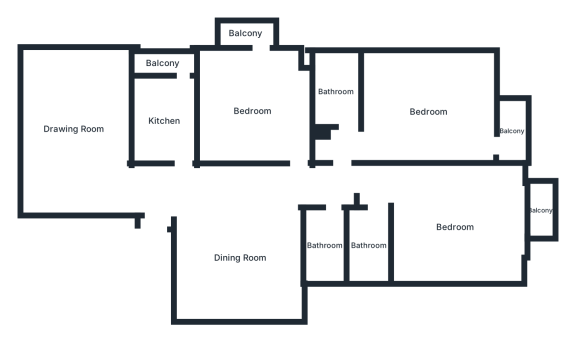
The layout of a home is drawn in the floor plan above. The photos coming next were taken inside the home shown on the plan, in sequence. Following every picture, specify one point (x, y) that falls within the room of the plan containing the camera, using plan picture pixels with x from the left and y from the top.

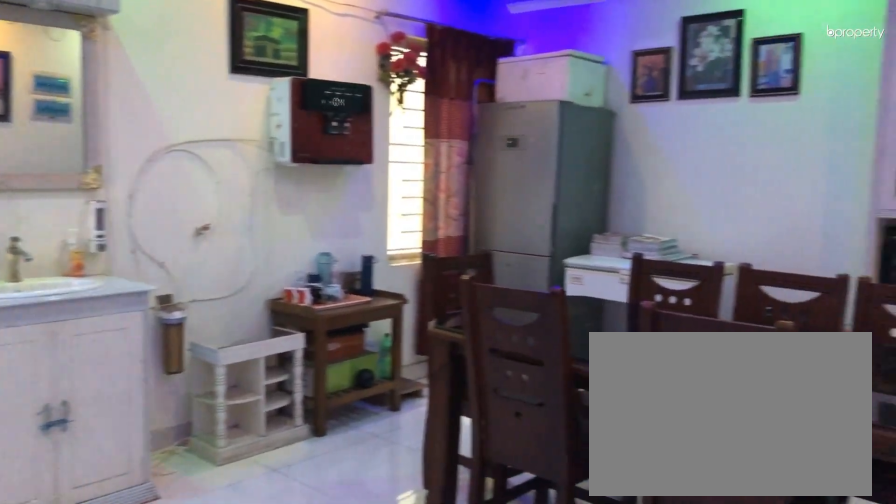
(239, 258)
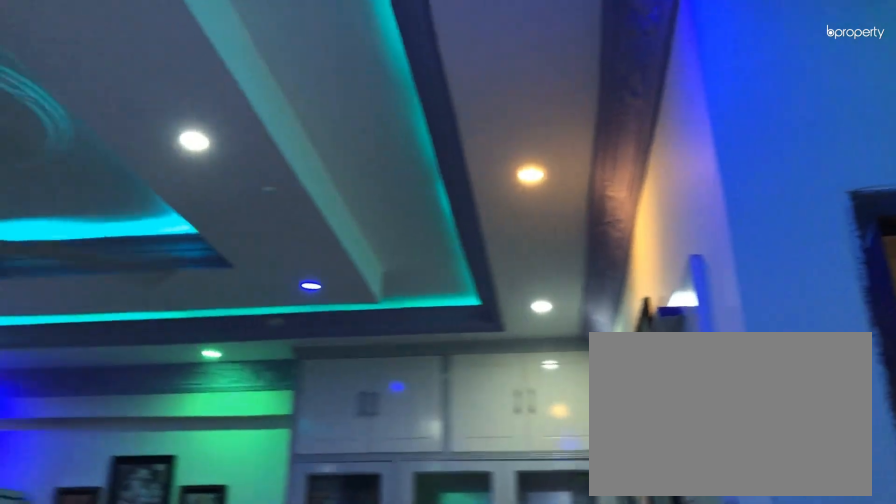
(239, 259)
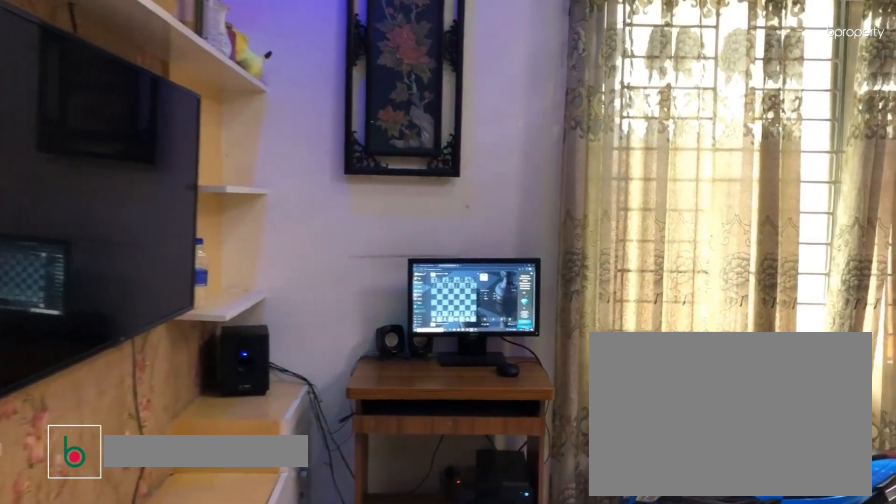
(72, 129)
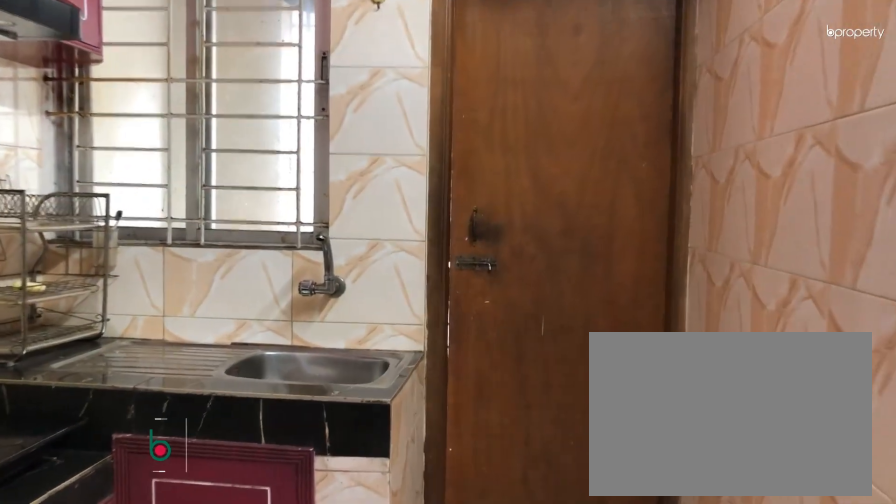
(165, 120)
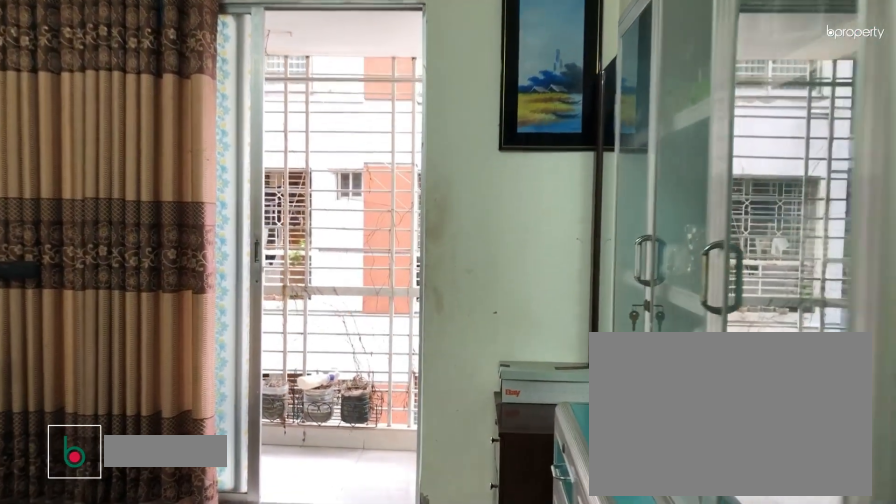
(253, 110)
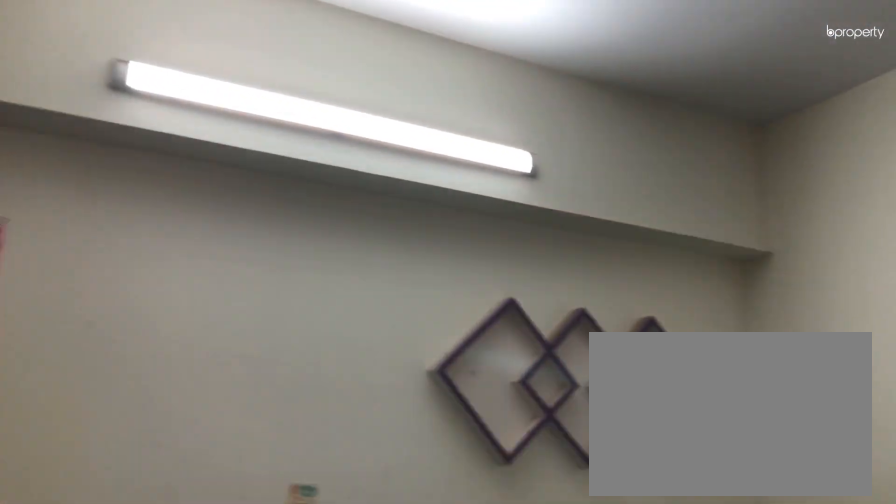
(253, 110)
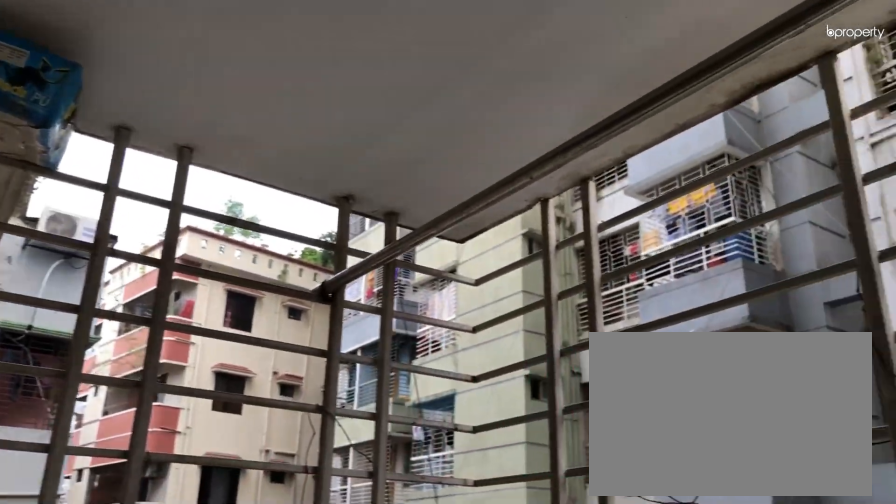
(246, 33)
